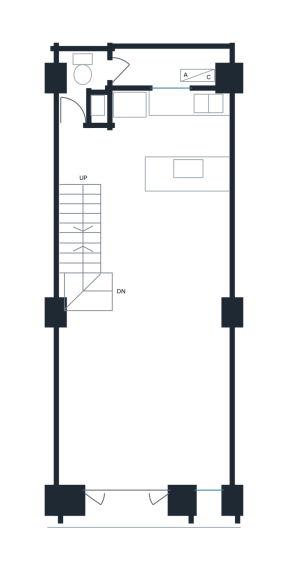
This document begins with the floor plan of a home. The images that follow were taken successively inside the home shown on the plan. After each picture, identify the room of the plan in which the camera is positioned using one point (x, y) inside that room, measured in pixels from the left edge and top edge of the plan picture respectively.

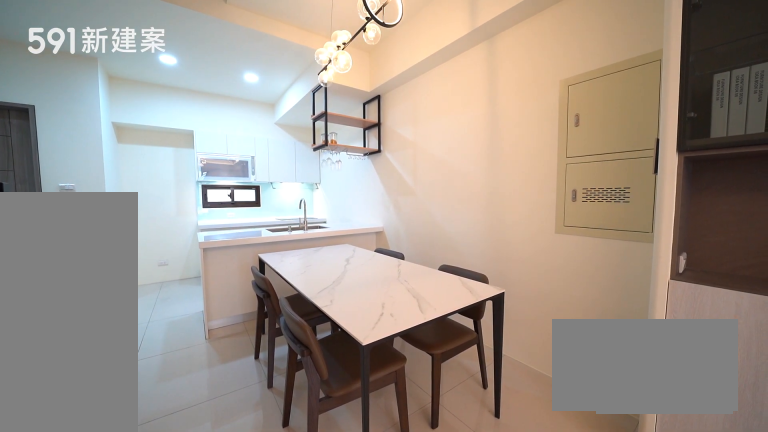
(181, 255)
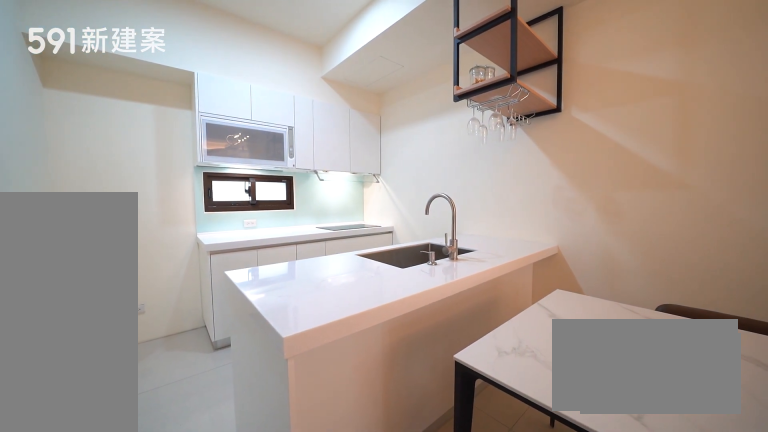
(172, 146)
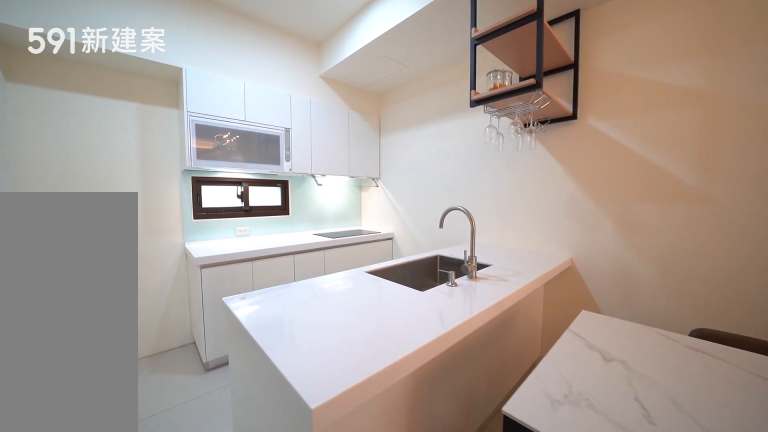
(172, 146)
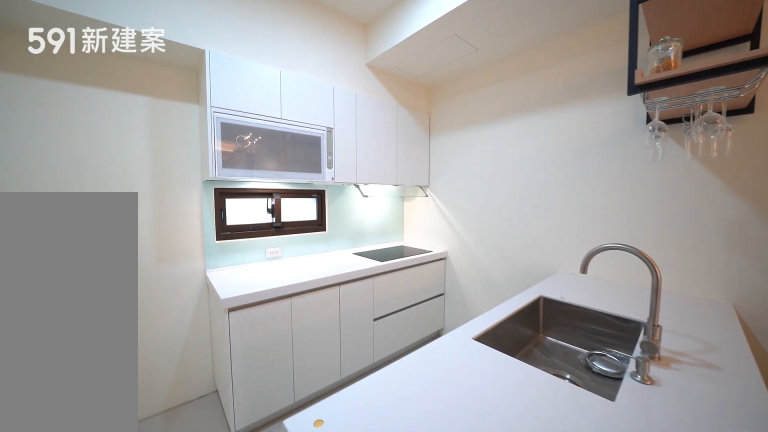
(172, 146)
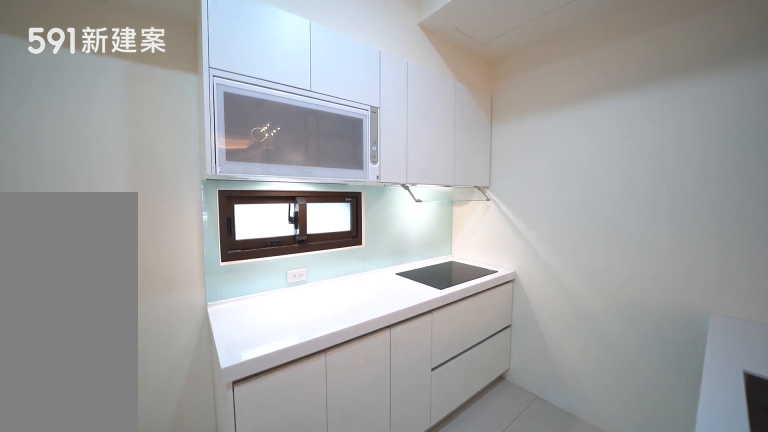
(172, 146)
